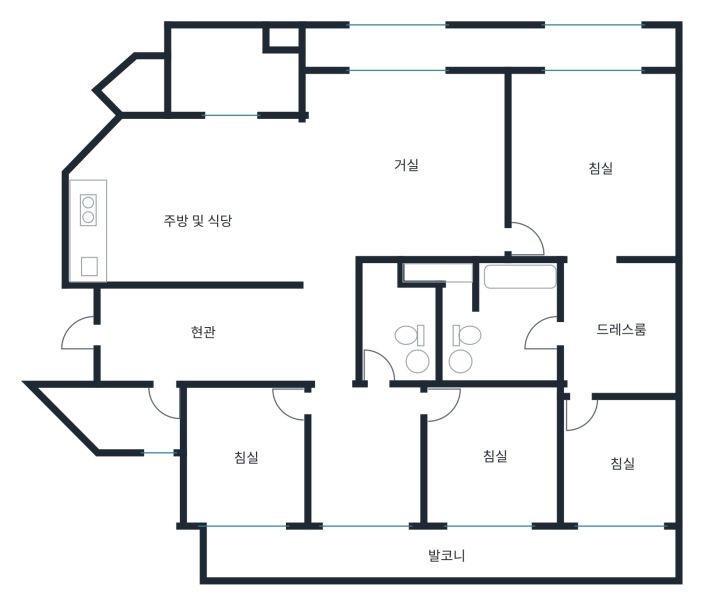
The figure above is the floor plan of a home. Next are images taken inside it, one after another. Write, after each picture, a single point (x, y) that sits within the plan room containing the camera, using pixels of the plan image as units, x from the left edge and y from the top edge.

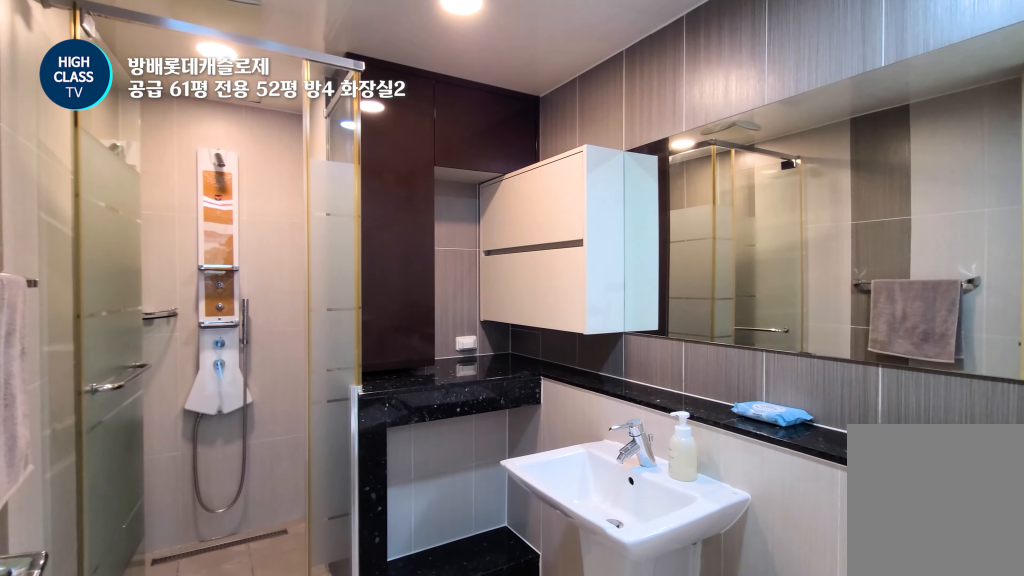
(396, 321)
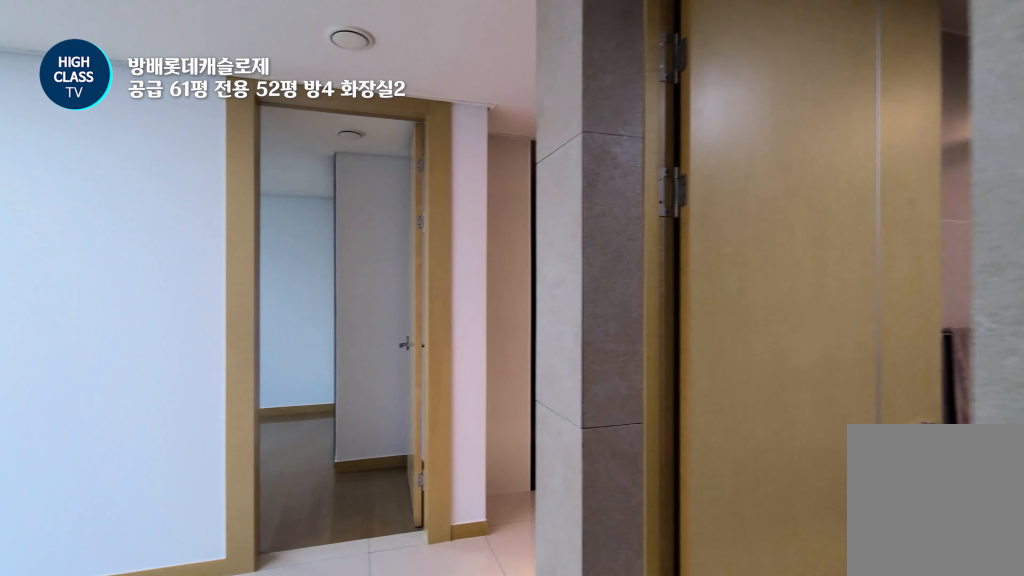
(366, 466)
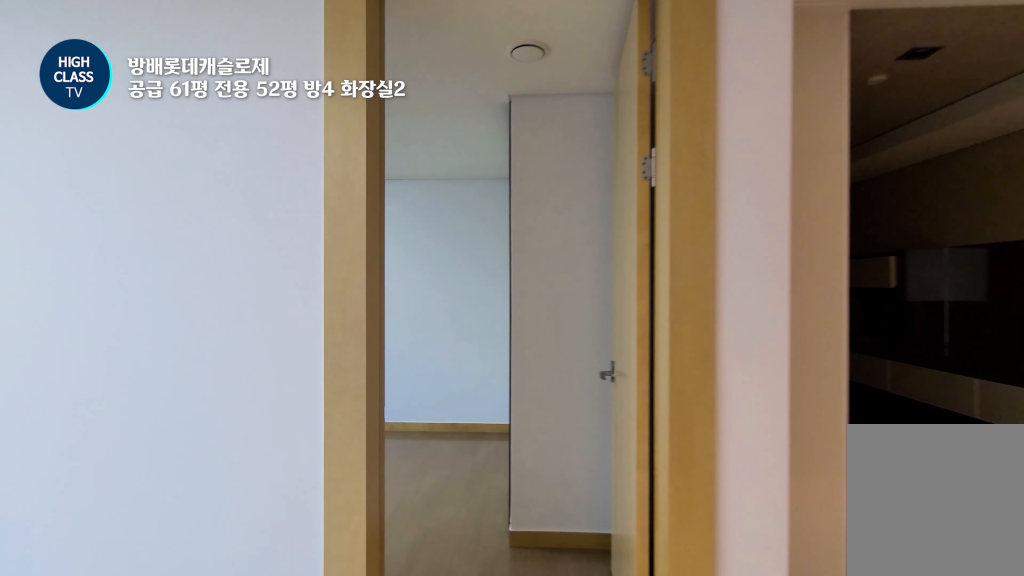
(366, 466)
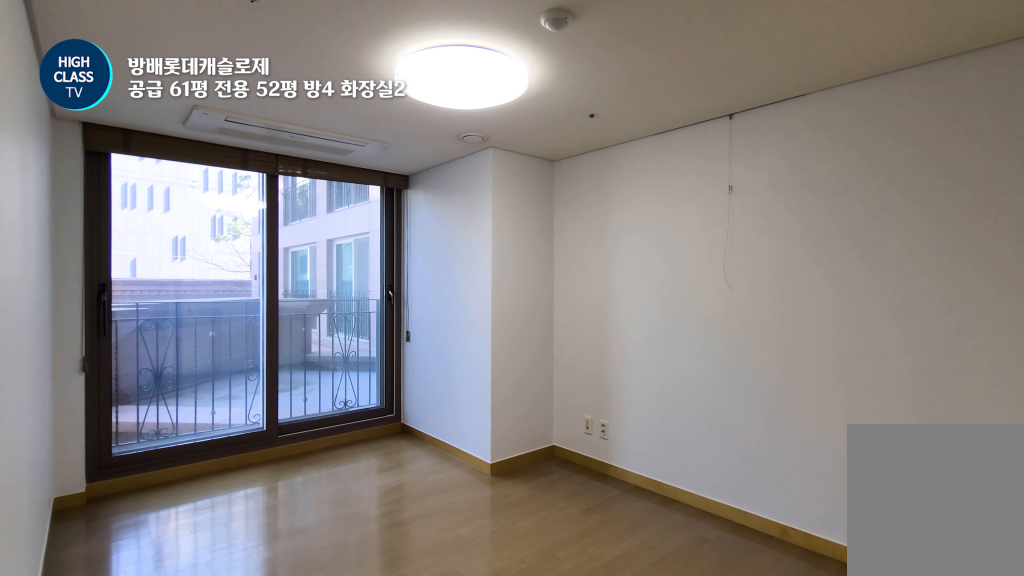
(248, 478)
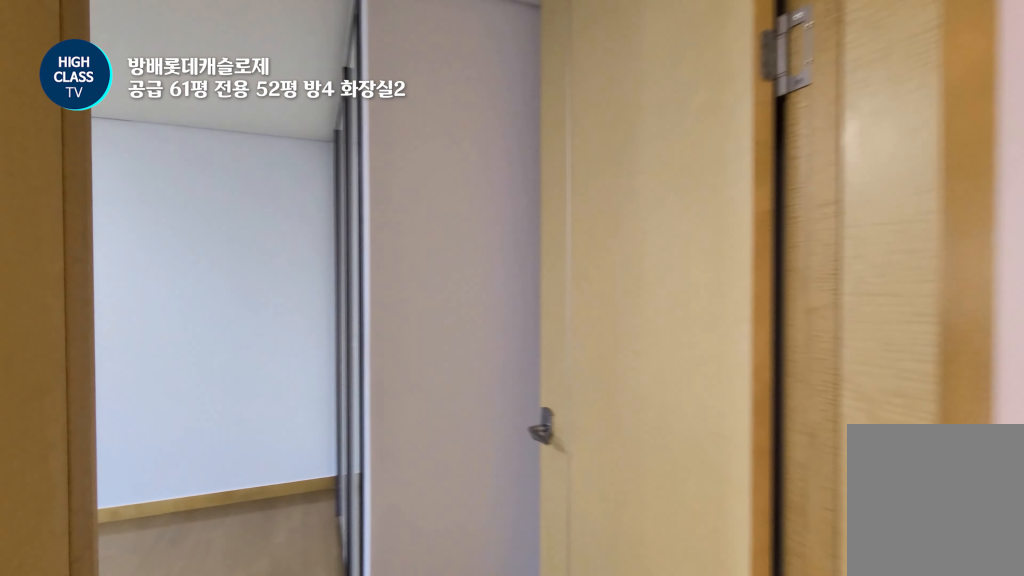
(365, 457)
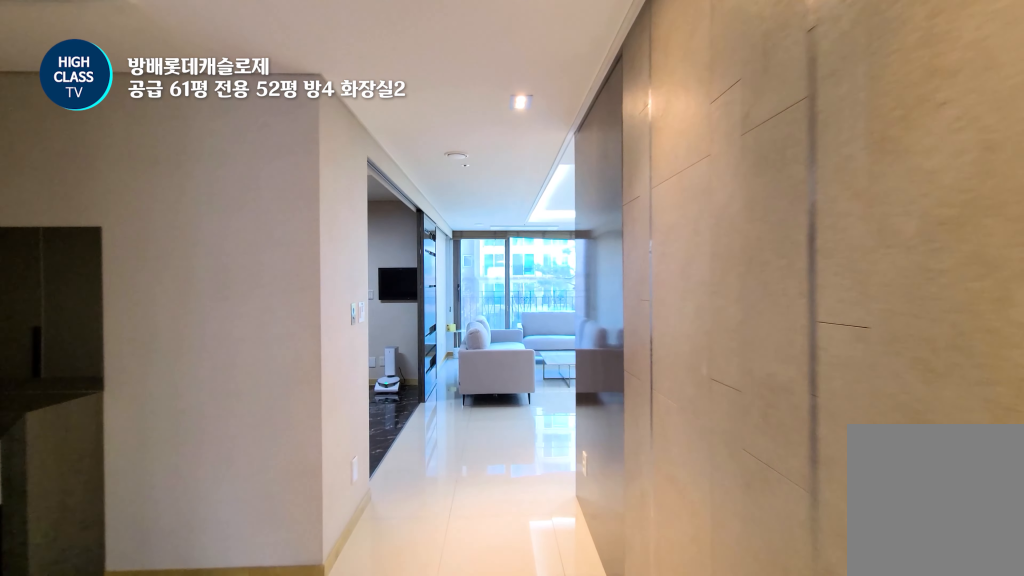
(329, 320)
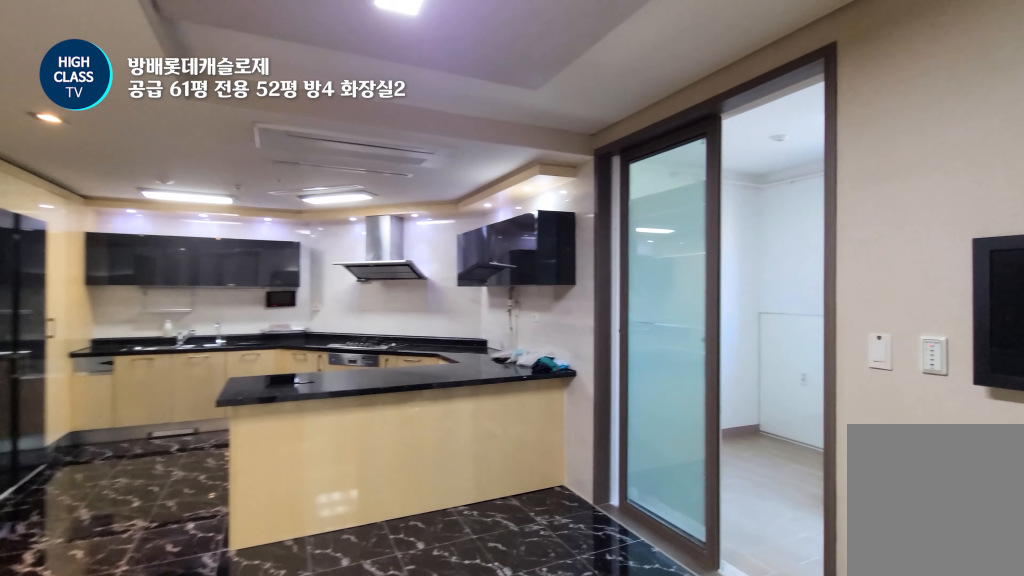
(192, 198)
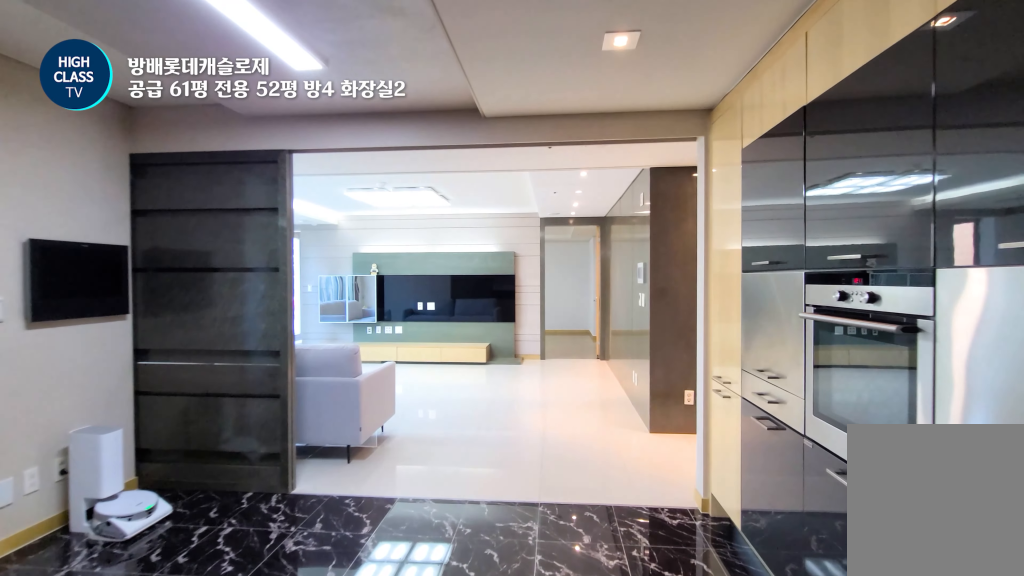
(192, 198)
